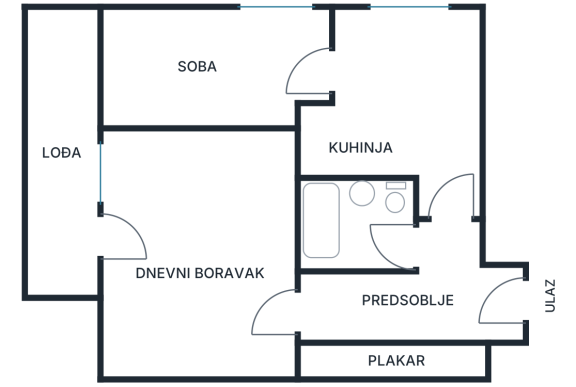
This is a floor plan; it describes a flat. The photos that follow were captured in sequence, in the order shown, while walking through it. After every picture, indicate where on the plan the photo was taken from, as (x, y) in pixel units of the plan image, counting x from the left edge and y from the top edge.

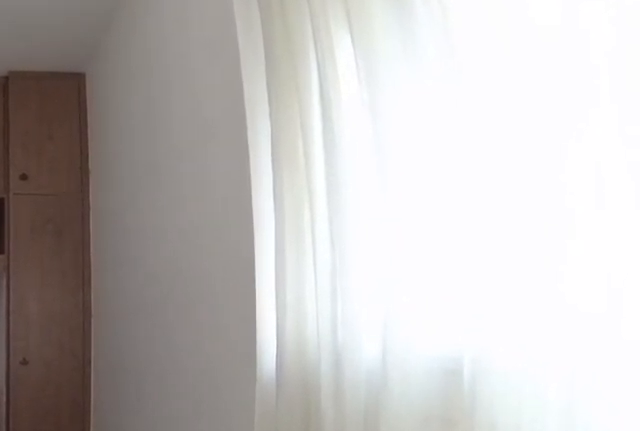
(345, 77)
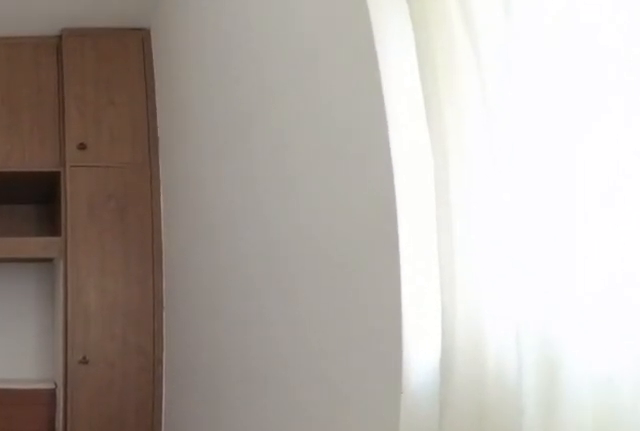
(314, 77)
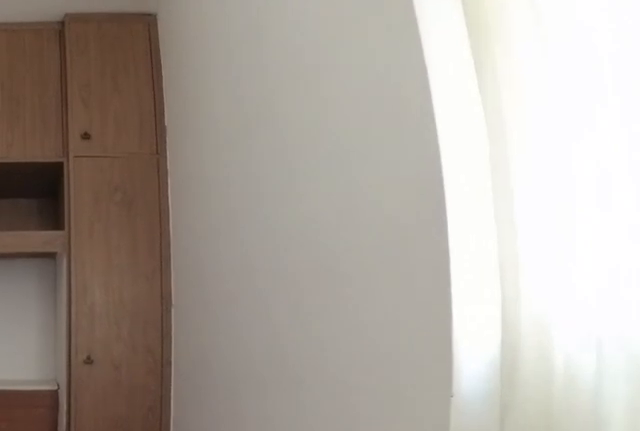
(302, 77)
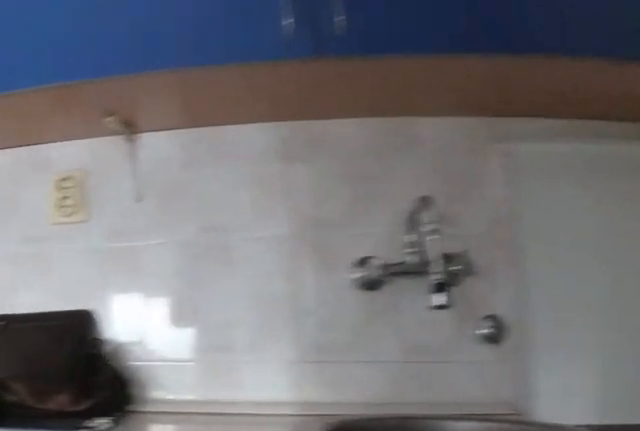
(369, 82)
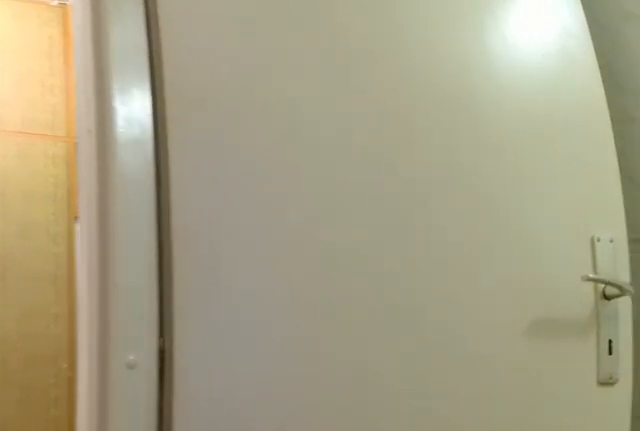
(442, 227)
